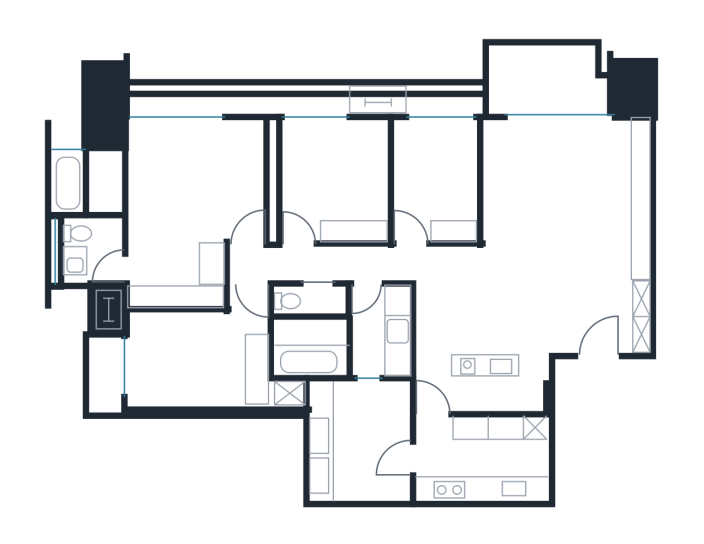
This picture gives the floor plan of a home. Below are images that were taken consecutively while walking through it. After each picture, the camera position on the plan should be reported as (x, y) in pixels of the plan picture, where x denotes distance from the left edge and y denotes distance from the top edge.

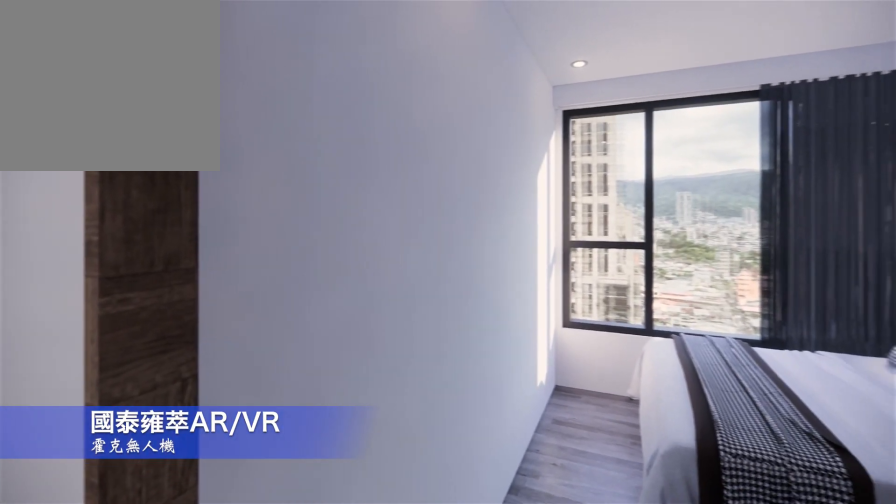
(305, 209)
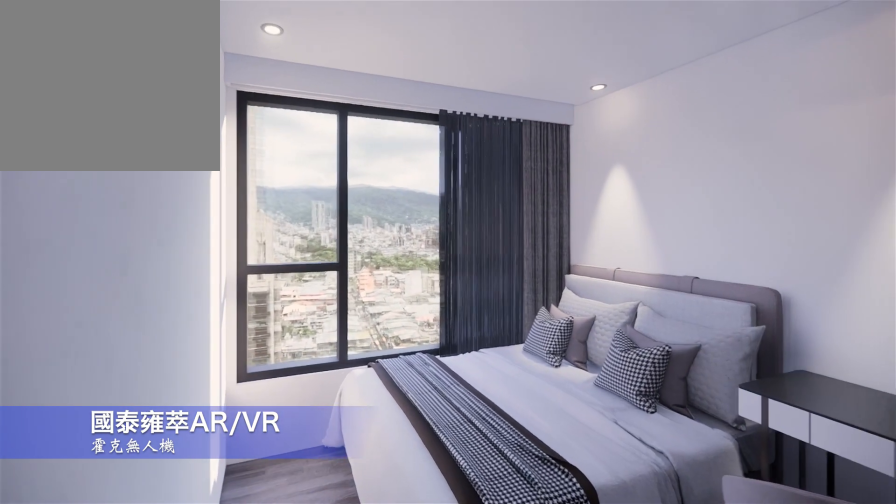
(310, 195)
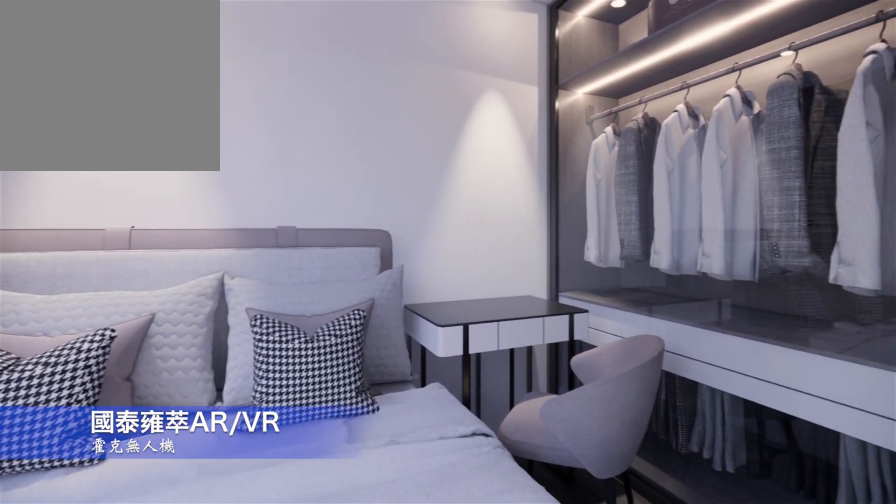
(327, 177)
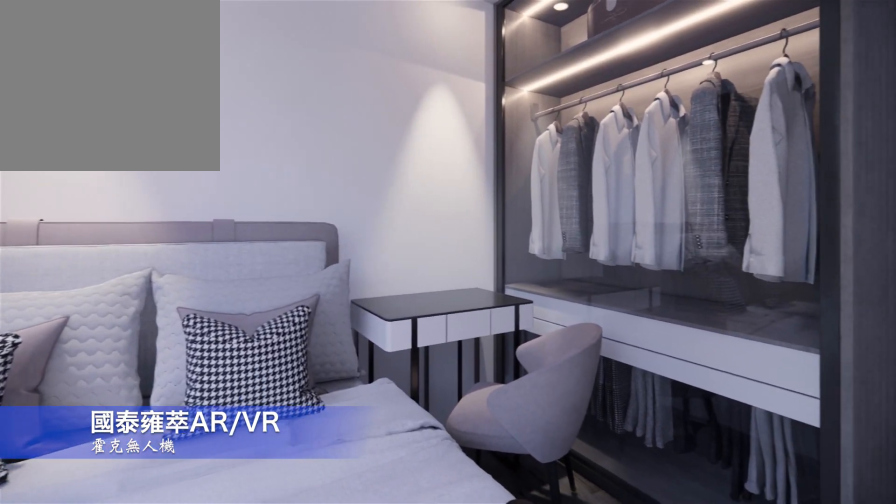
(341, 170)
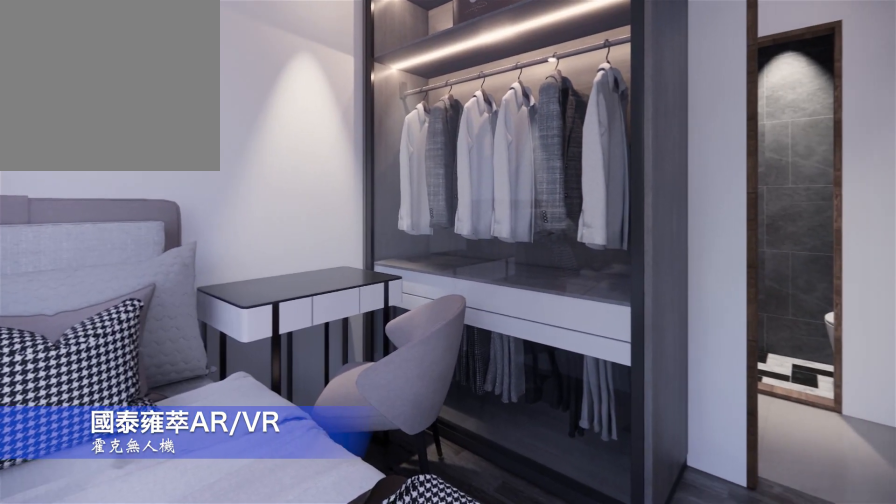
(327, 185)
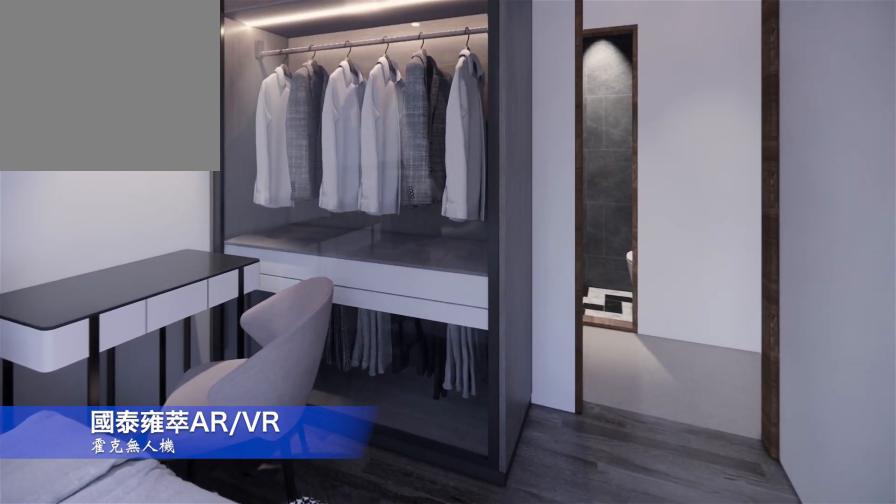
(326, 189)
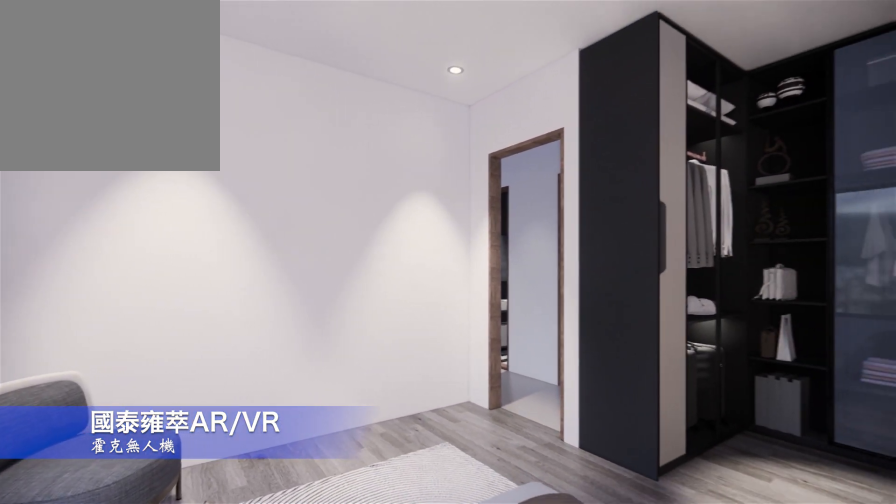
(179, 169)
